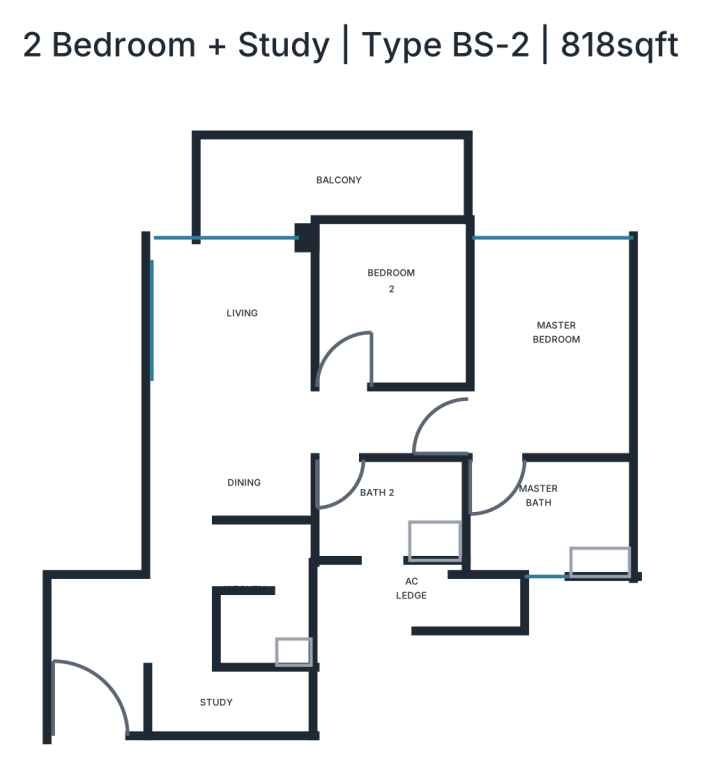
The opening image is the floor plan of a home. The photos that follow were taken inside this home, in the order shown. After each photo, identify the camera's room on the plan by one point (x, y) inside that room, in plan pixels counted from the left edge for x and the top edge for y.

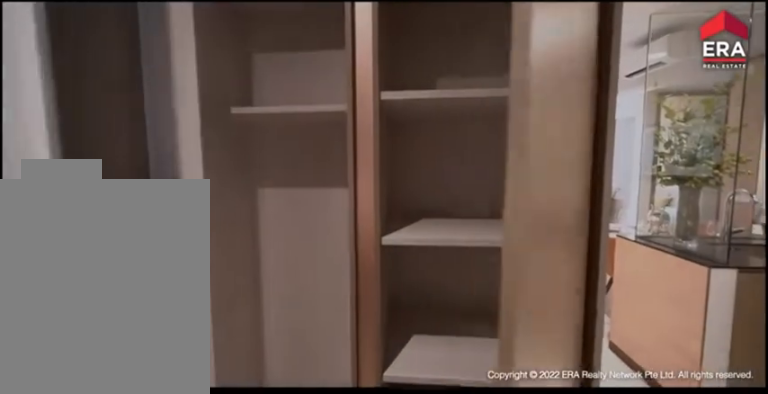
(100, 660)
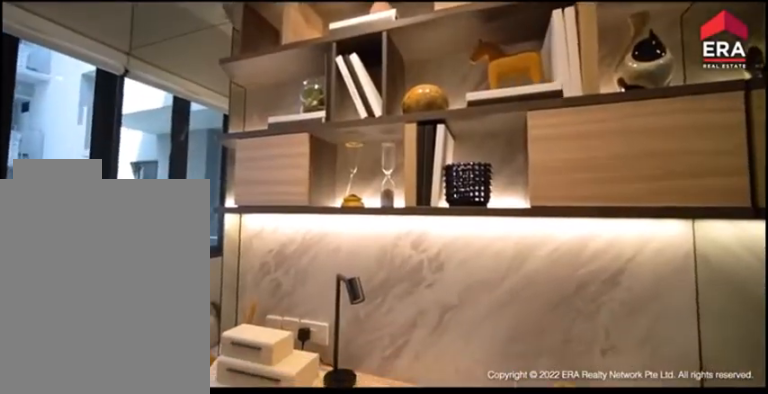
(227, 701)
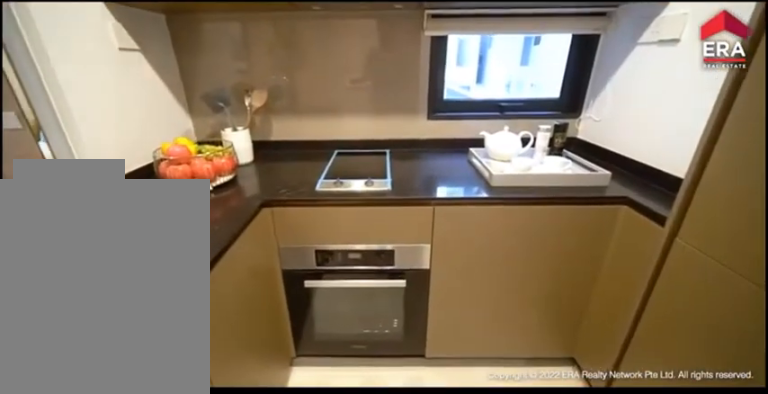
(261, 587)
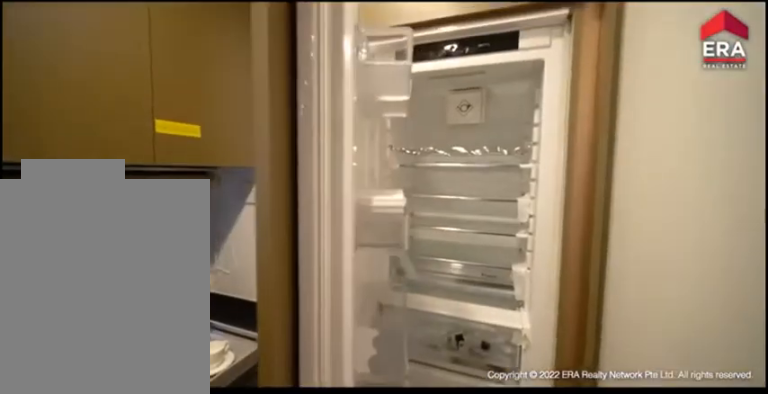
(261, 587)
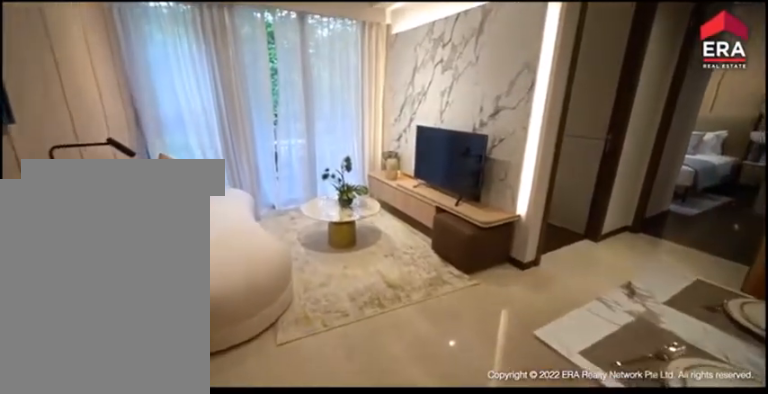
(228, 382)
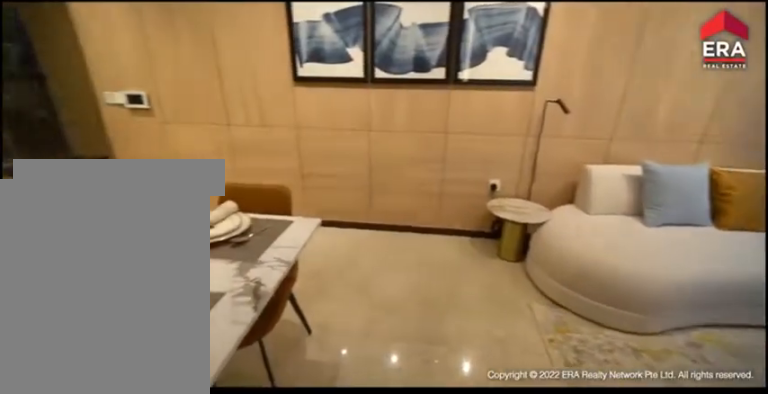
(228, 381)
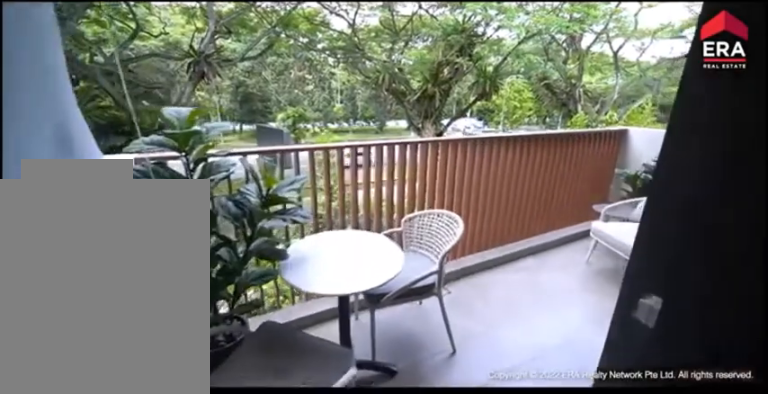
(324, 184)
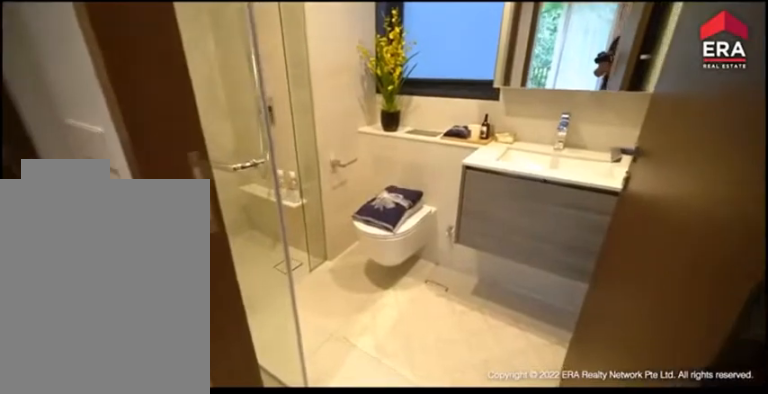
(377, 502)
